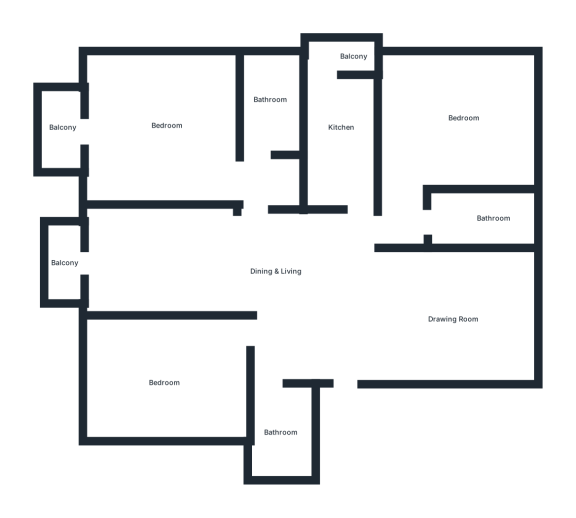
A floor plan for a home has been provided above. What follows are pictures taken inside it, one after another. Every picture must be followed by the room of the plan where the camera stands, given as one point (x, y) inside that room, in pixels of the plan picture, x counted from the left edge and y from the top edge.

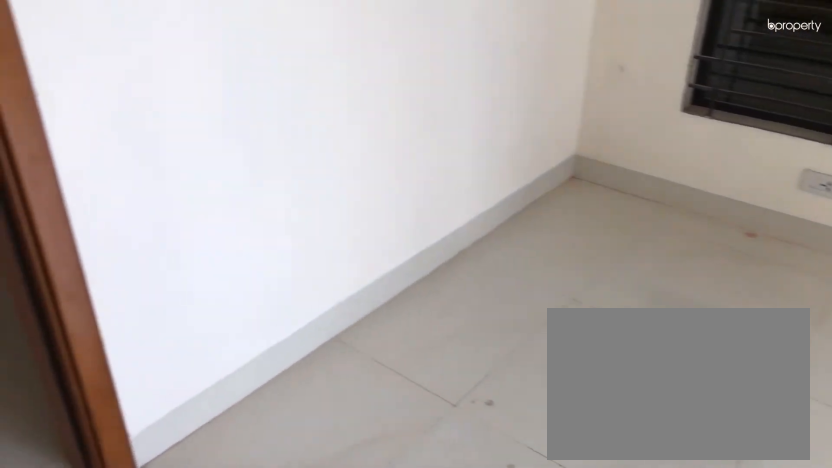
(162, 382)
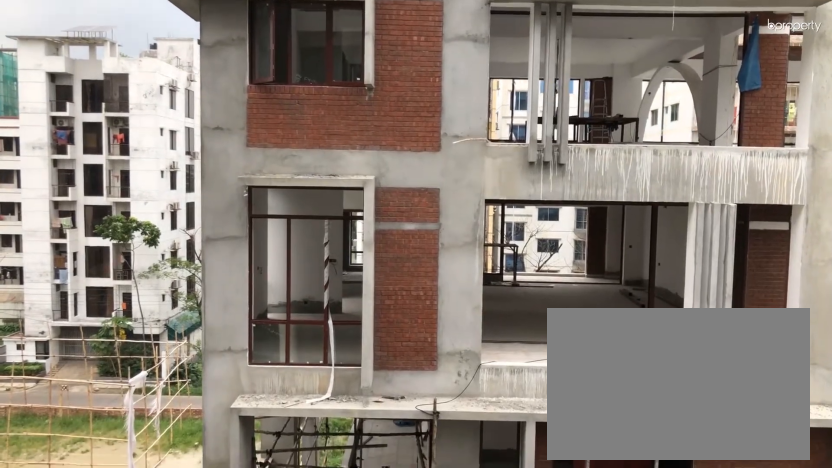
(62, 263)
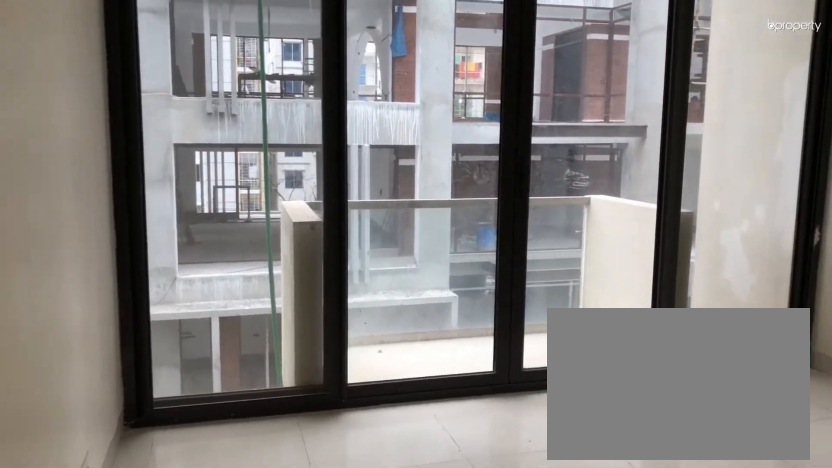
(162, 128)
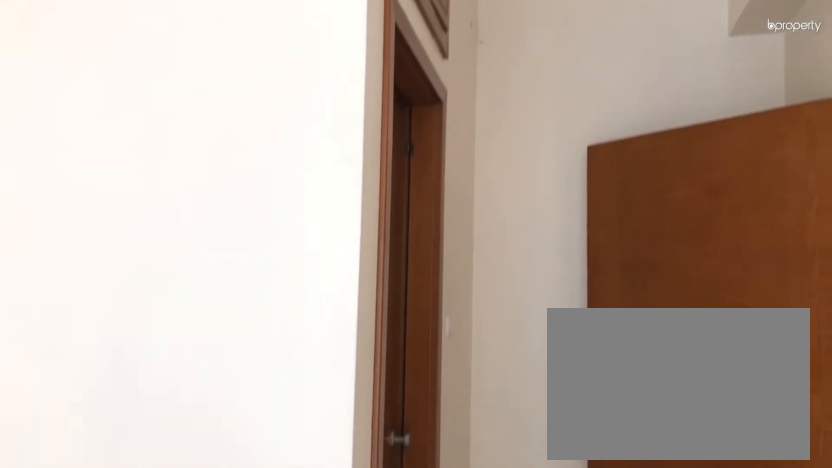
(162, 128)
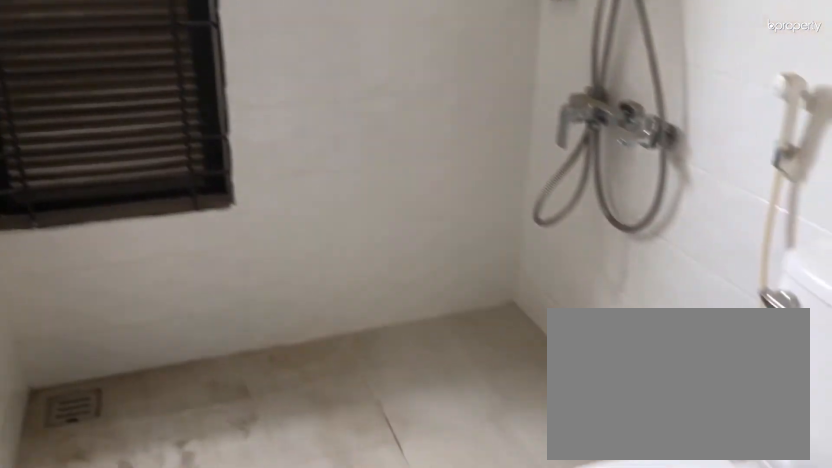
(269, 103)
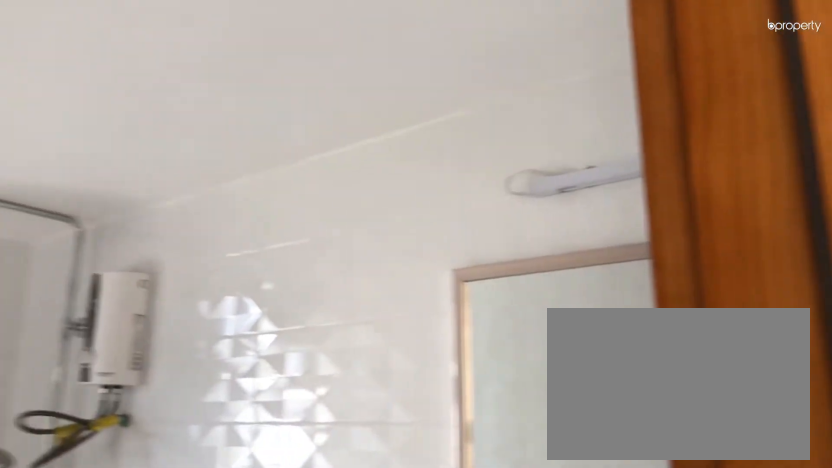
(269, 103)
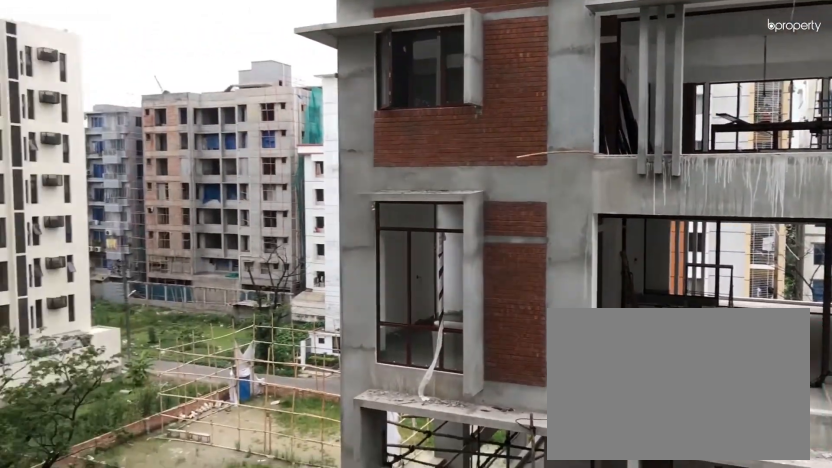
(58, 131)
